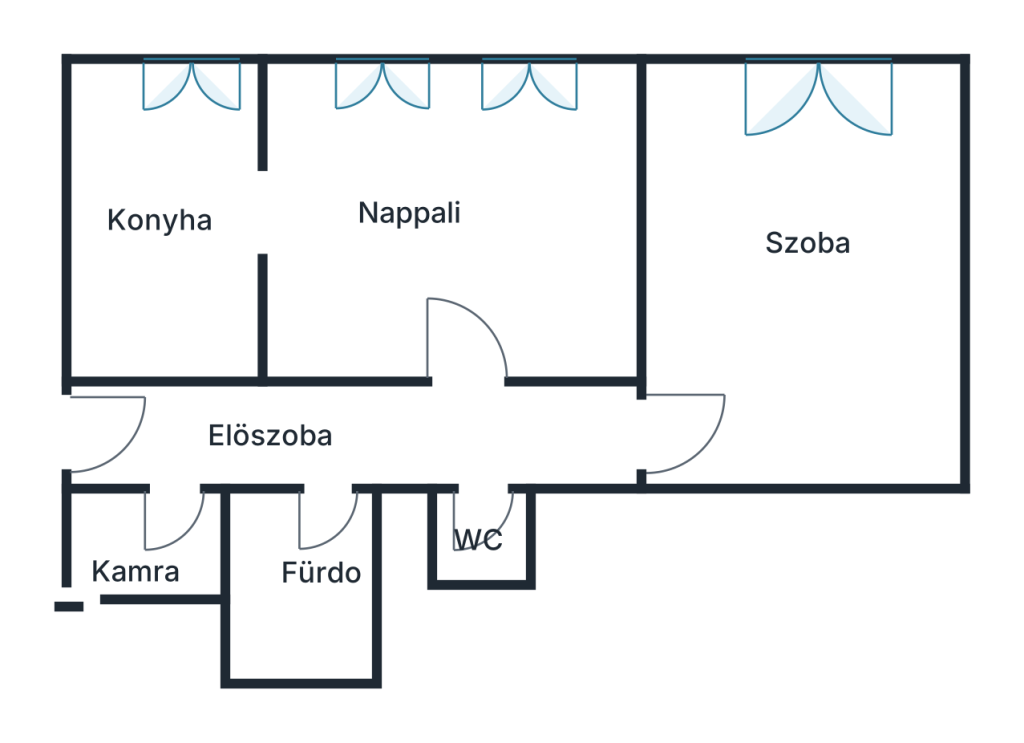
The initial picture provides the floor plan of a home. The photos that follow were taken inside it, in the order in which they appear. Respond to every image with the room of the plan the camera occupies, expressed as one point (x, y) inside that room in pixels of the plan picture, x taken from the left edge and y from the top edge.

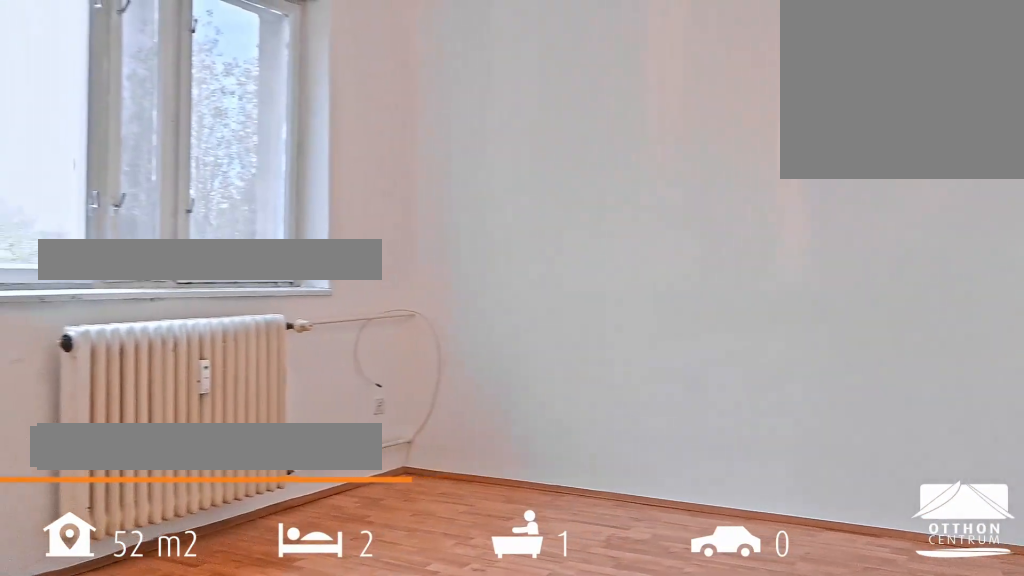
(359, 228)
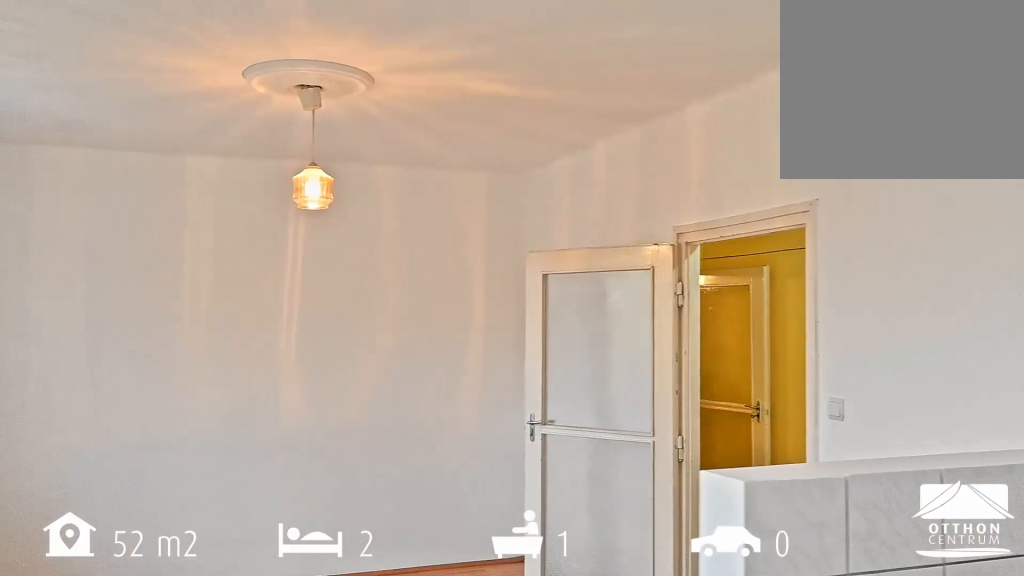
(360, 227)
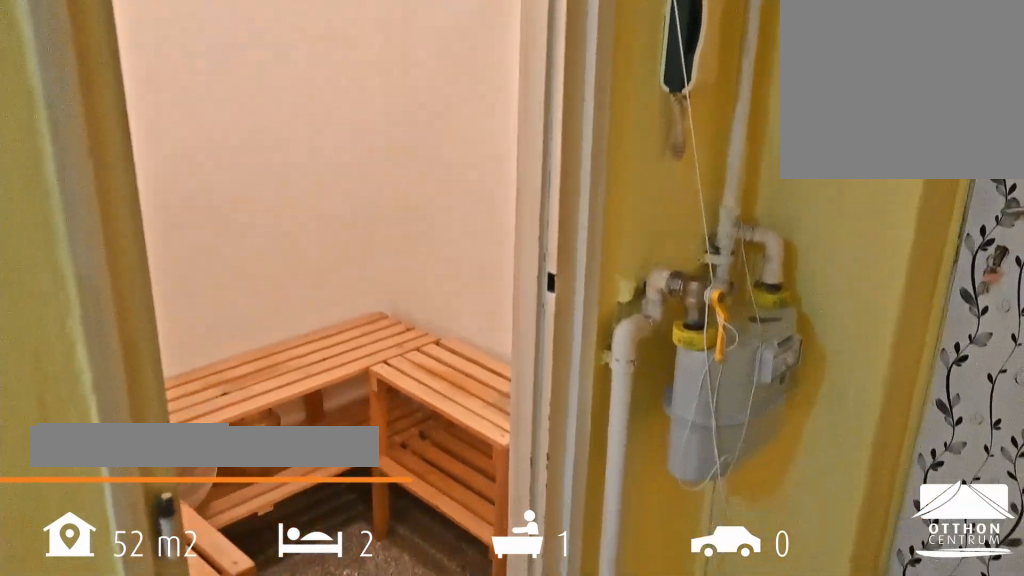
(142, 548)
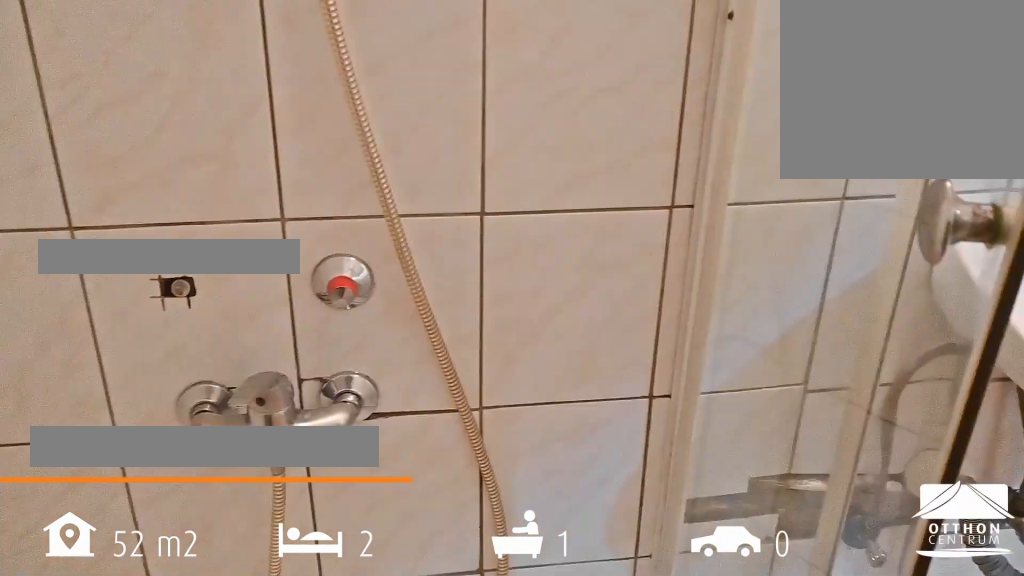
(303, 595)
